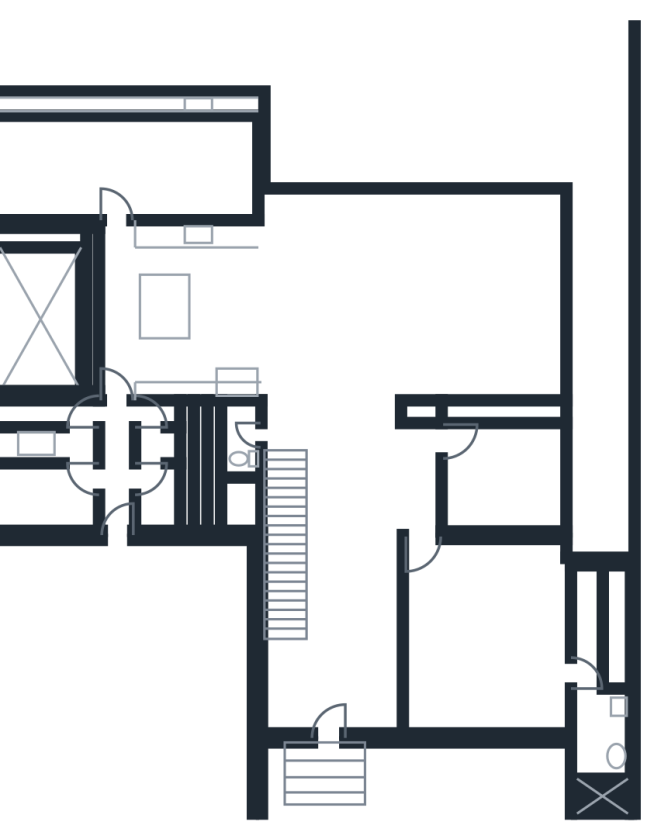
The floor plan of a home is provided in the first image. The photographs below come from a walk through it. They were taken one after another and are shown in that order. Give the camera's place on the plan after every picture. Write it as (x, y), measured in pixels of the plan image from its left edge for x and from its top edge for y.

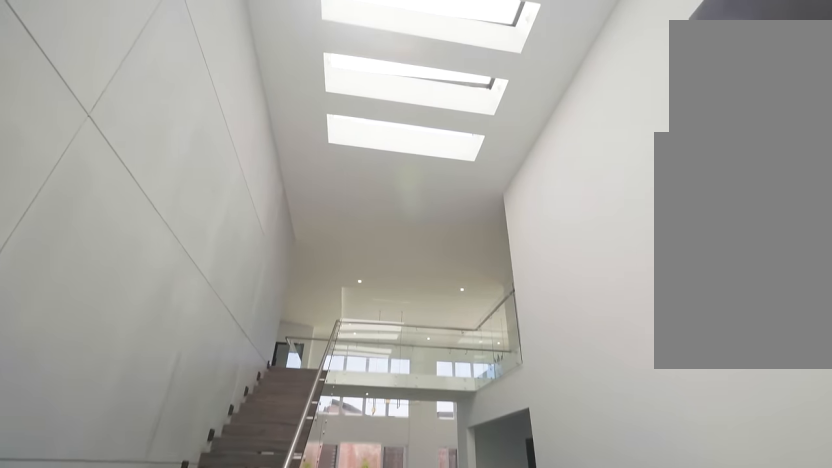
(333, 729)
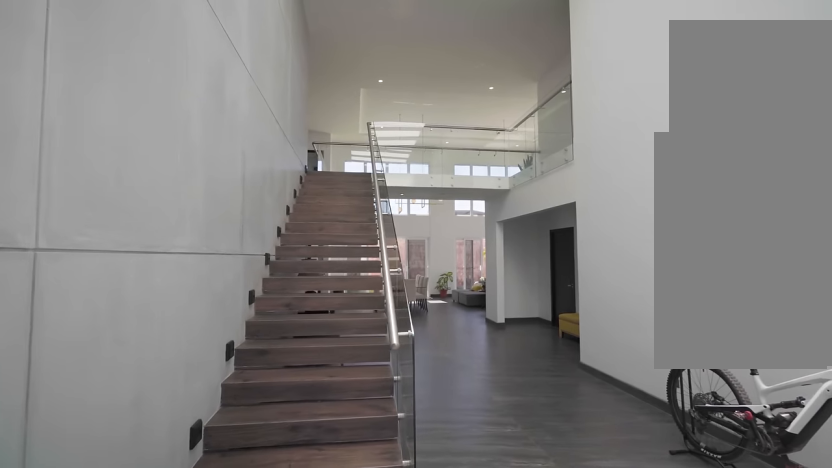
(333, 715)
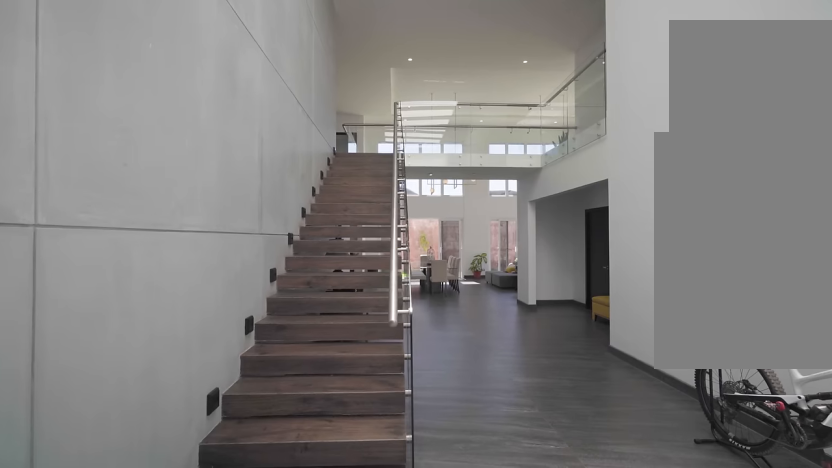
(333, 715)
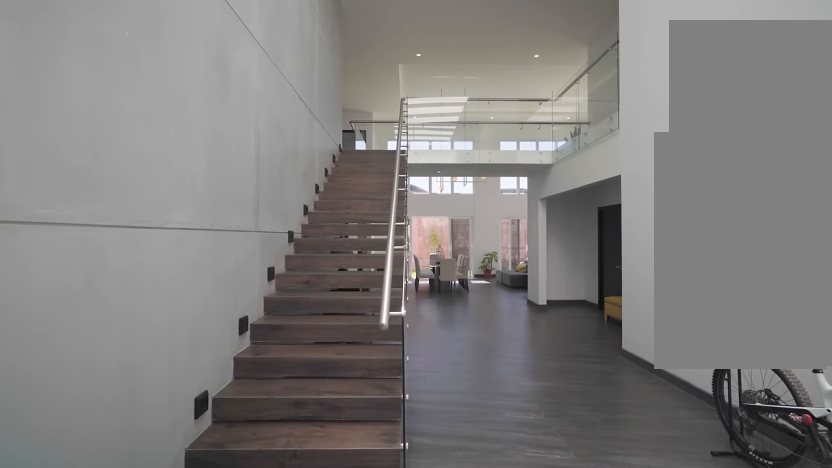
(334, 715)
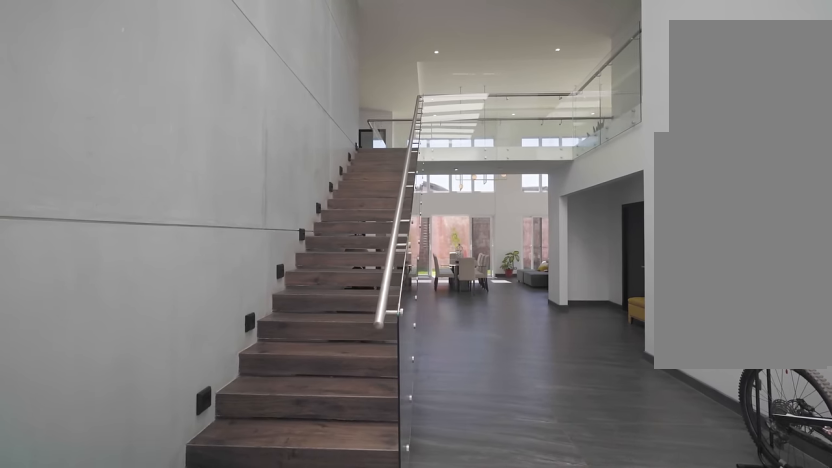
(334, 715)
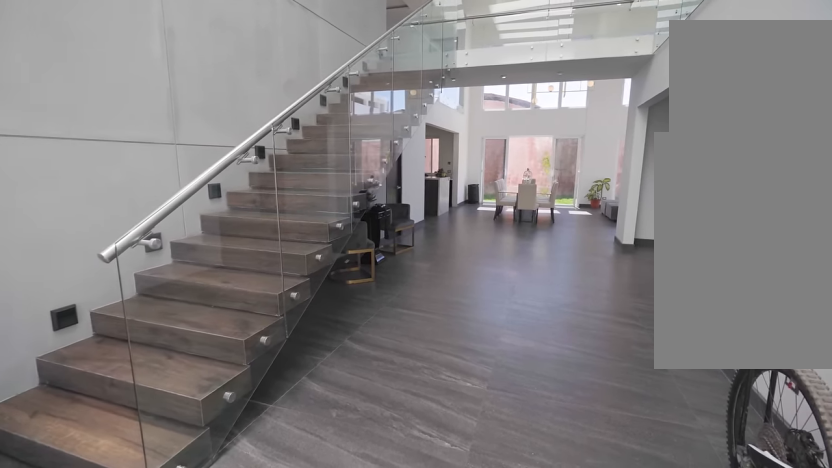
(362, 686)
